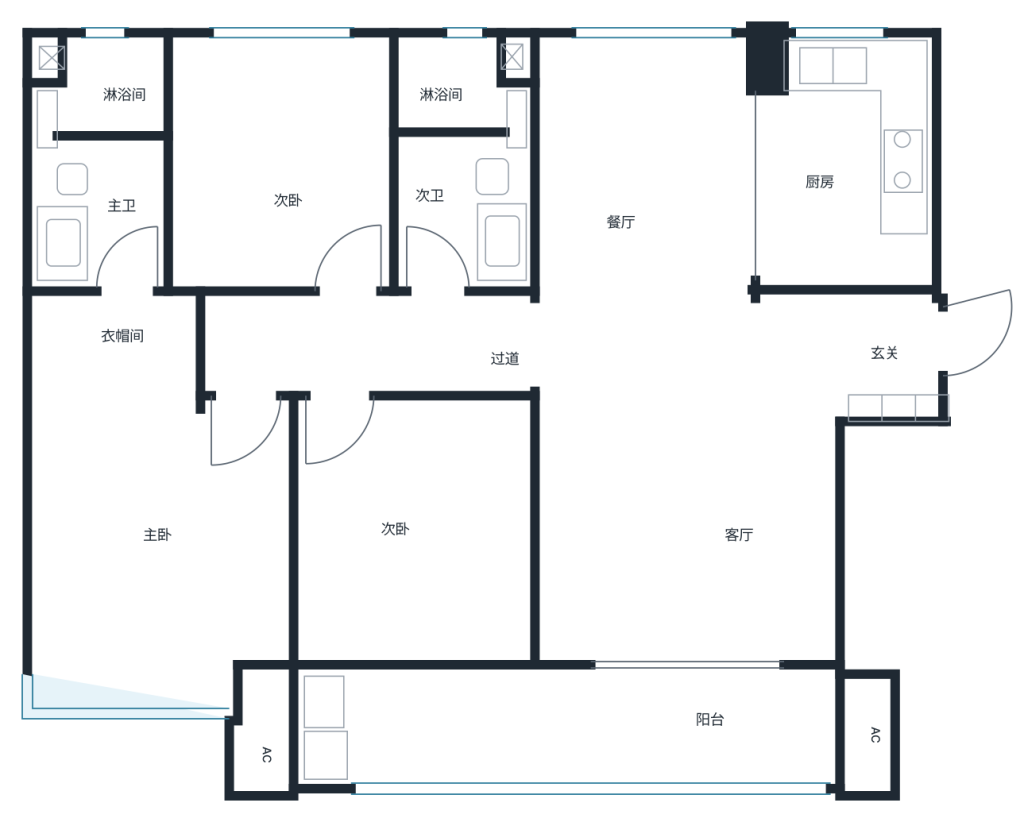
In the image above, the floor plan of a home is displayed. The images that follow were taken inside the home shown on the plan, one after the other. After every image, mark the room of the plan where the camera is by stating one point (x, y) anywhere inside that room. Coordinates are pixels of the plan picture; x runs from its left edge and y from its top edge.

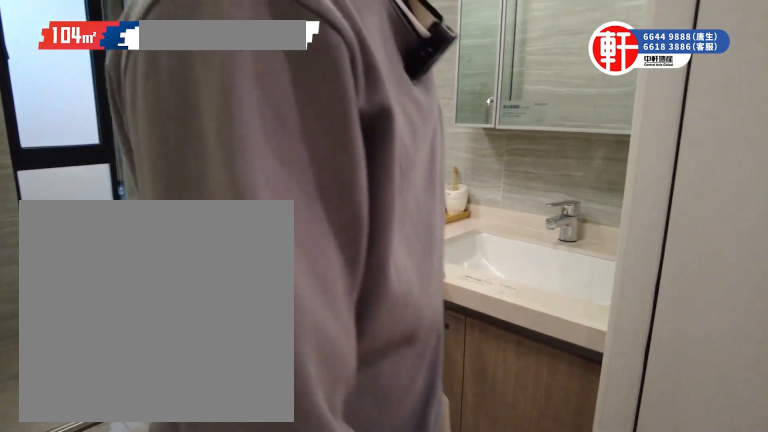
(471, 212)
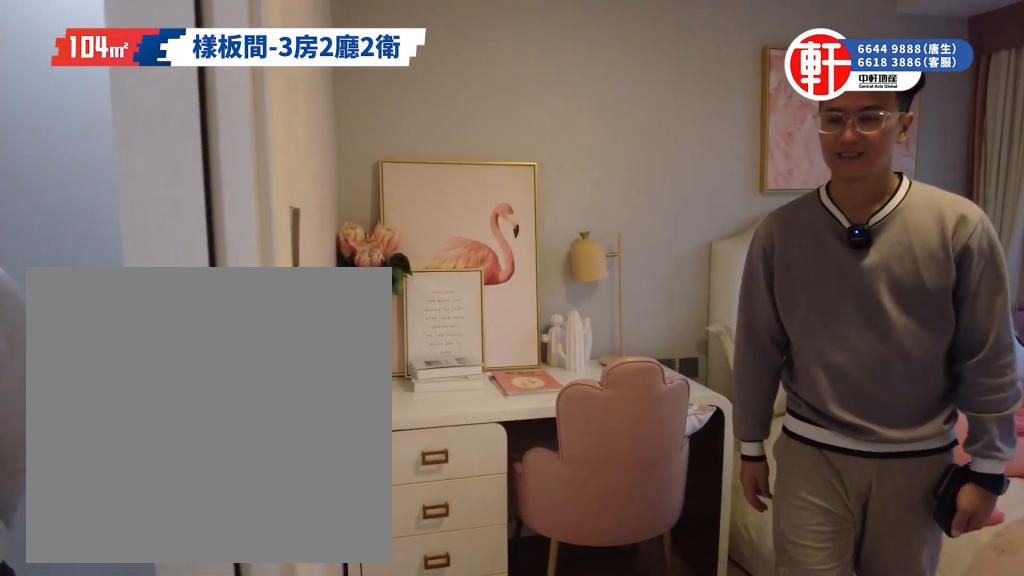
(306, 214)
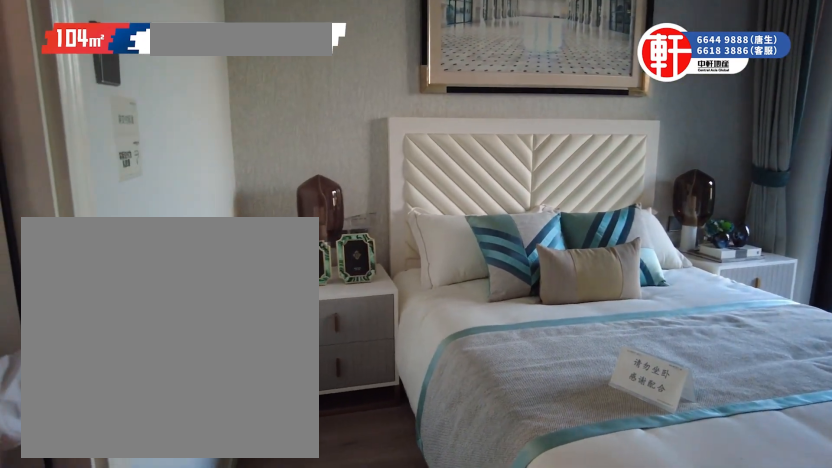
(416, 576)
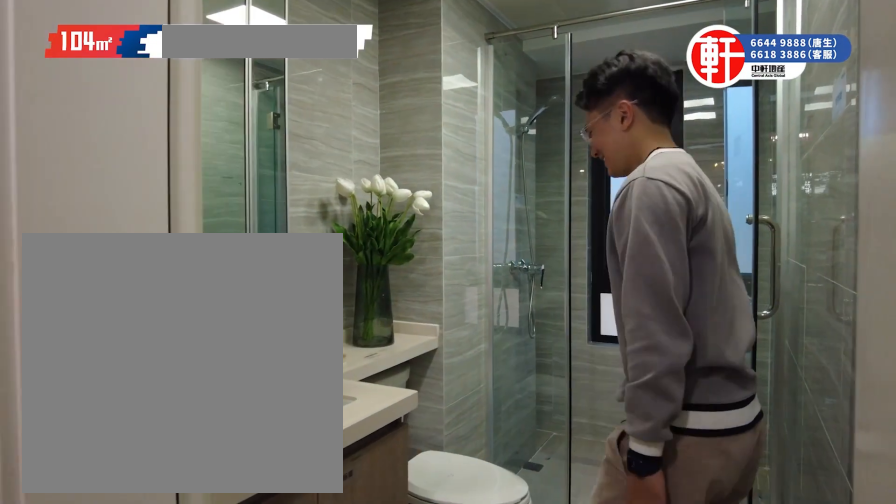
(155, 597)
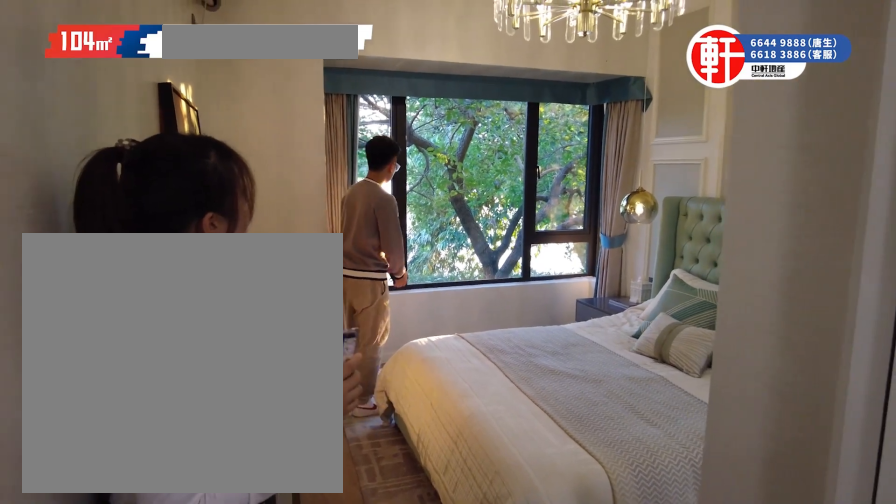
(155, 597)
